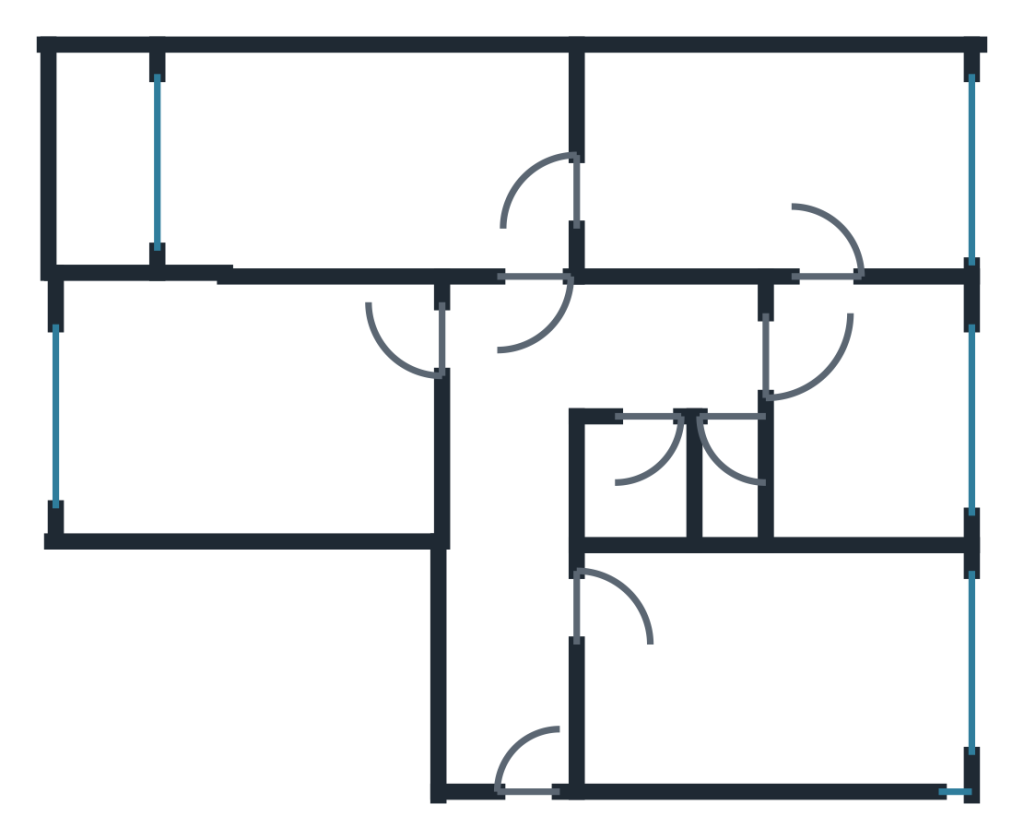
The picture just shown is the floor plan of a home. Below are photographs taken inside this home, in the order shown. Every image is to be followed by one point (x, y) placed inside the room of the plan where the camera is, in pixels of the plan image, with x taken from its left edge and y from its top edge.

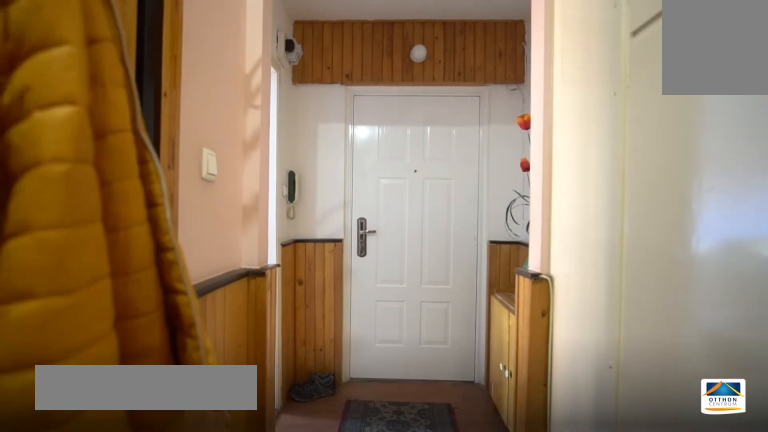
(512, 637)
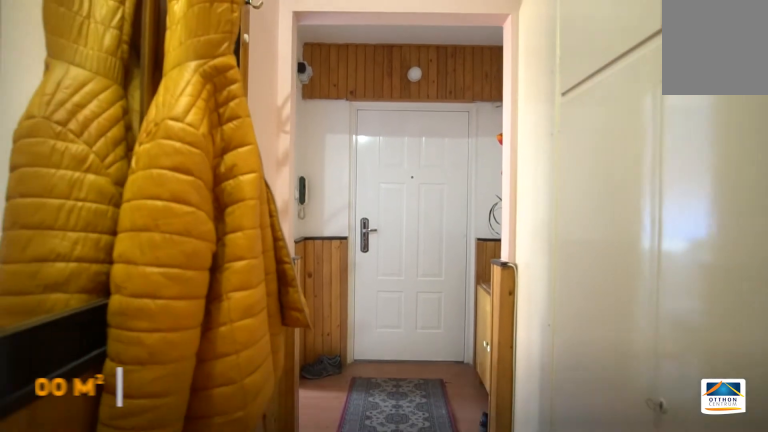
(512, 637)
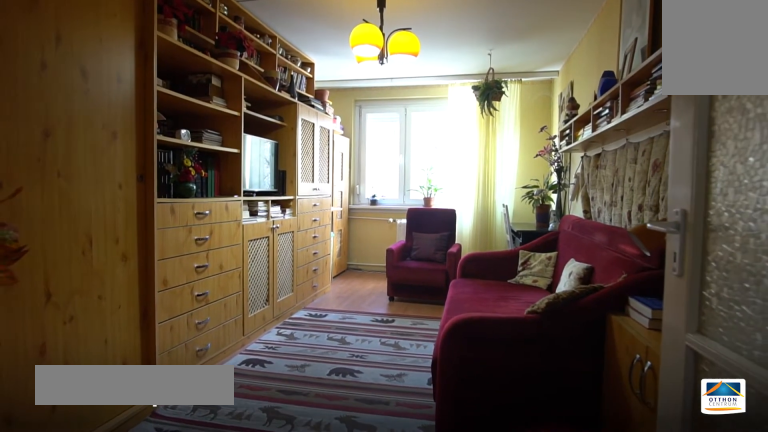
(232, 416)
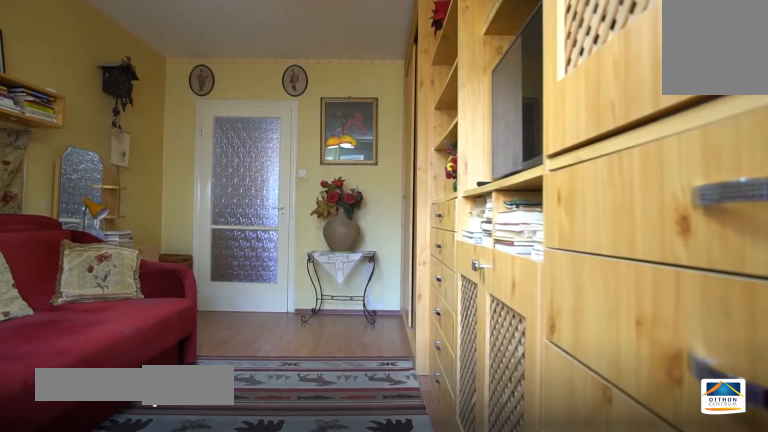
(232, 416)
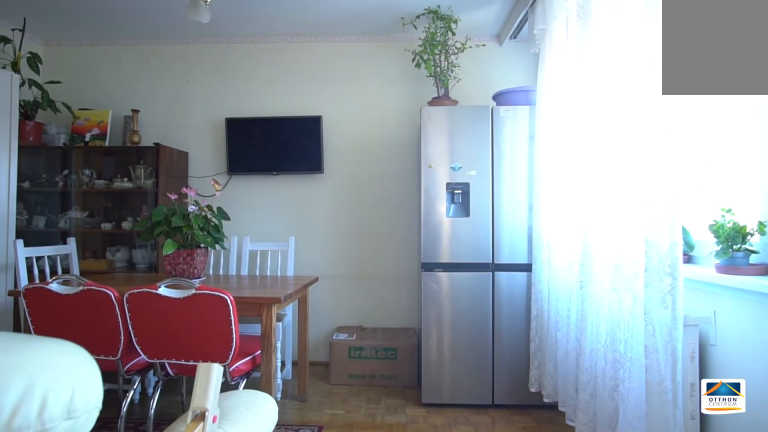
(806, 195)
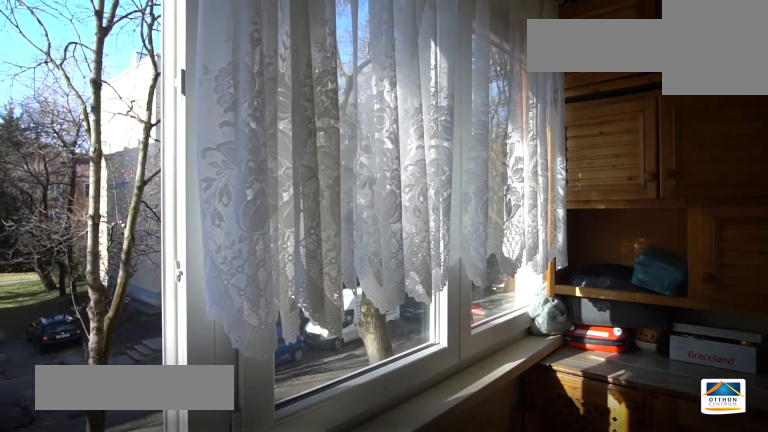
(114, 180)
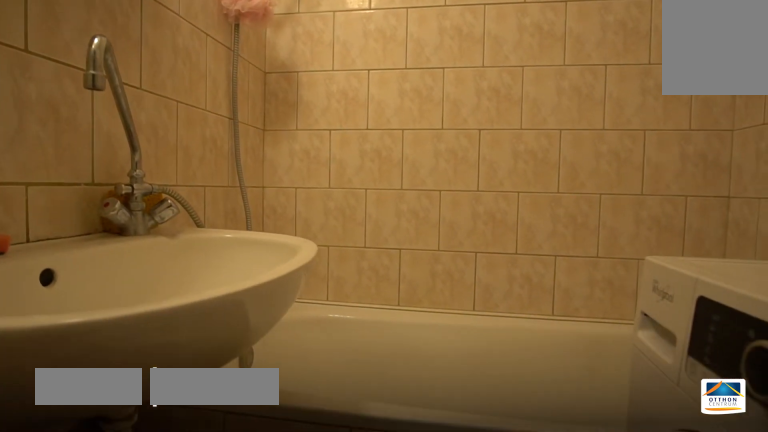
(629, 490)
